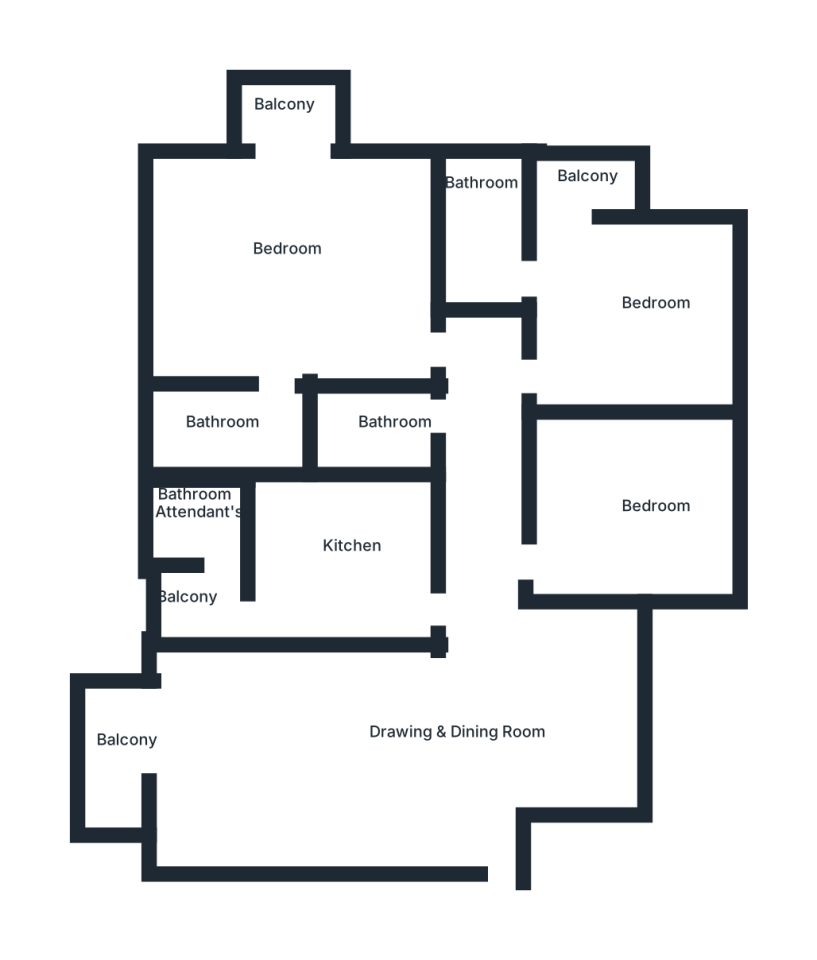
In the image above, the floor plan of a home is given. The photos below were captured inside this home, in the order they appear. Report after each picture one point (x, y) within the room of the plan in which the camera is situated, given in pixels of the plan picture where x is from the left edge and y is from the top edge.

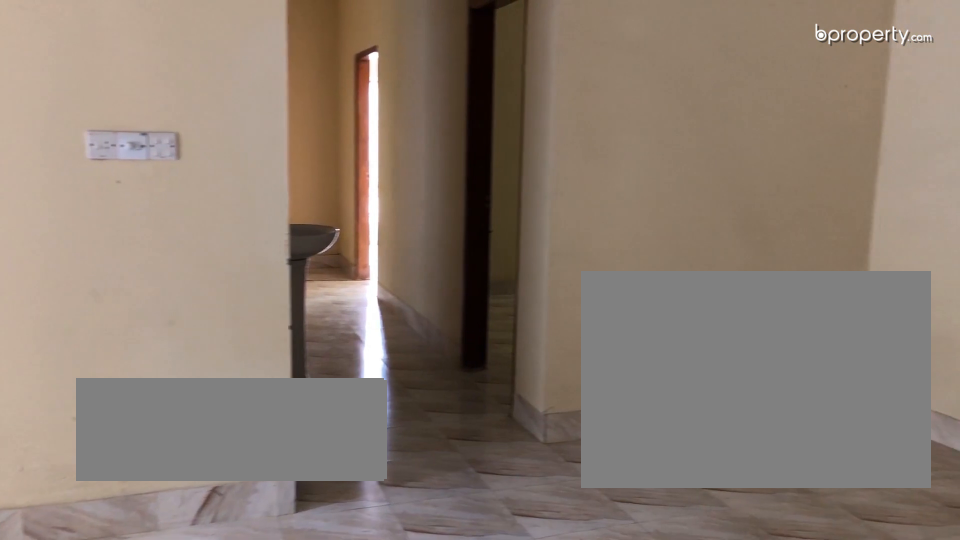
(461, 750)
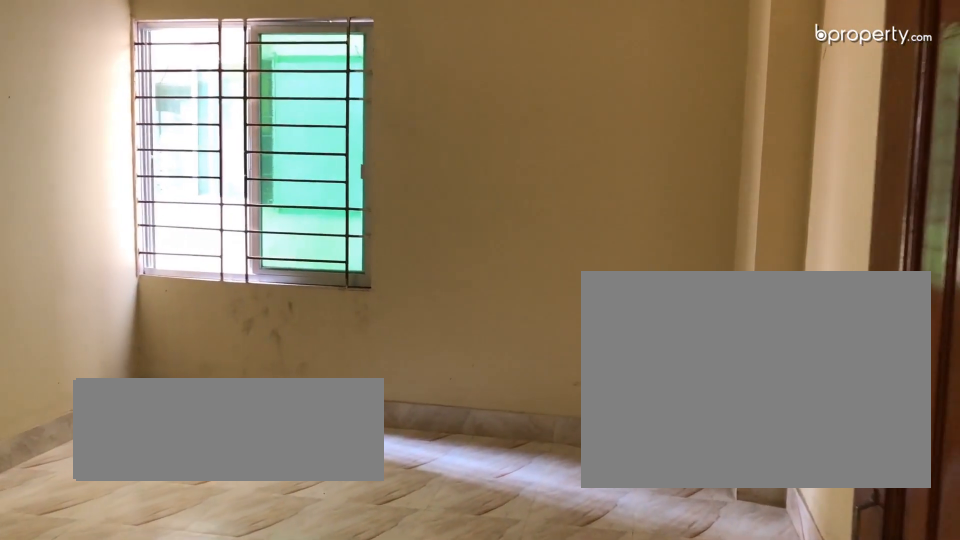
(601, 523)
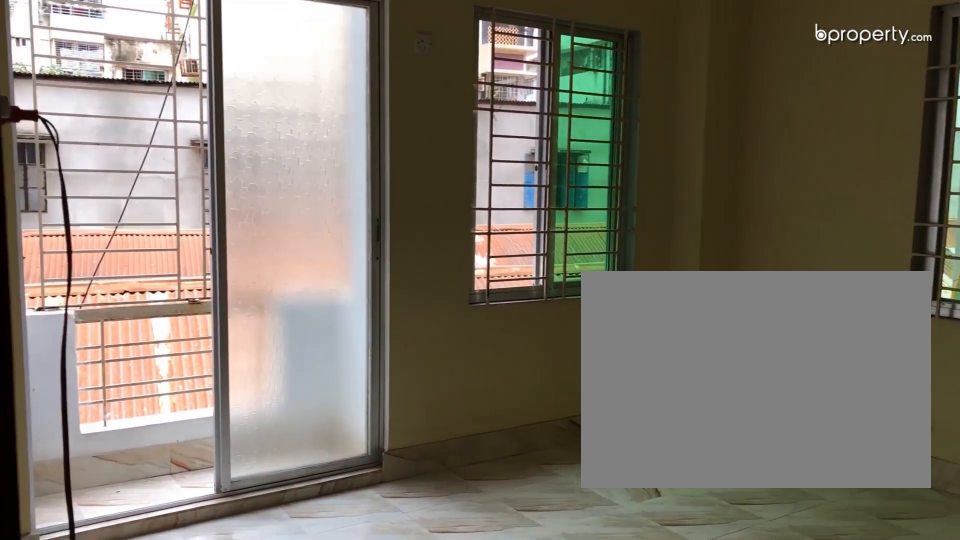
(579, 296)
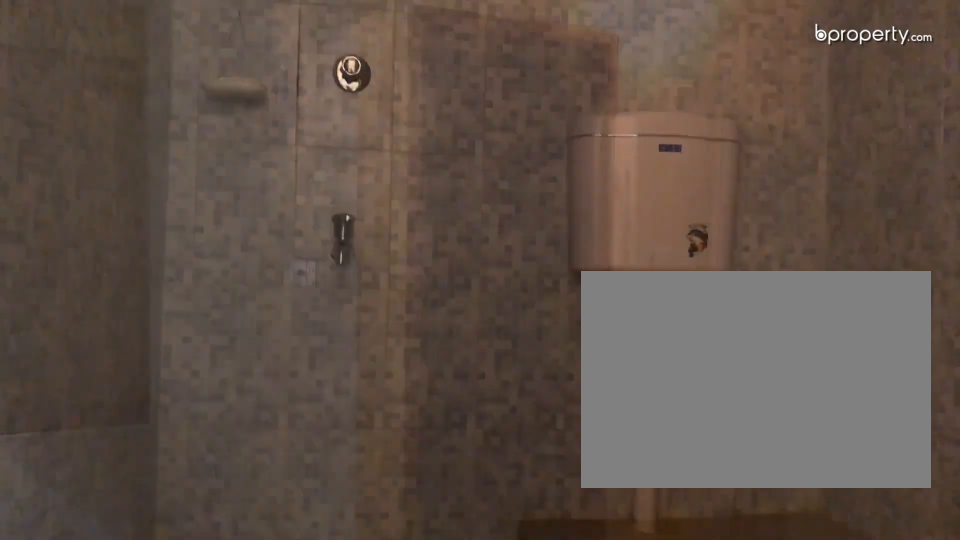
(390, 428)
